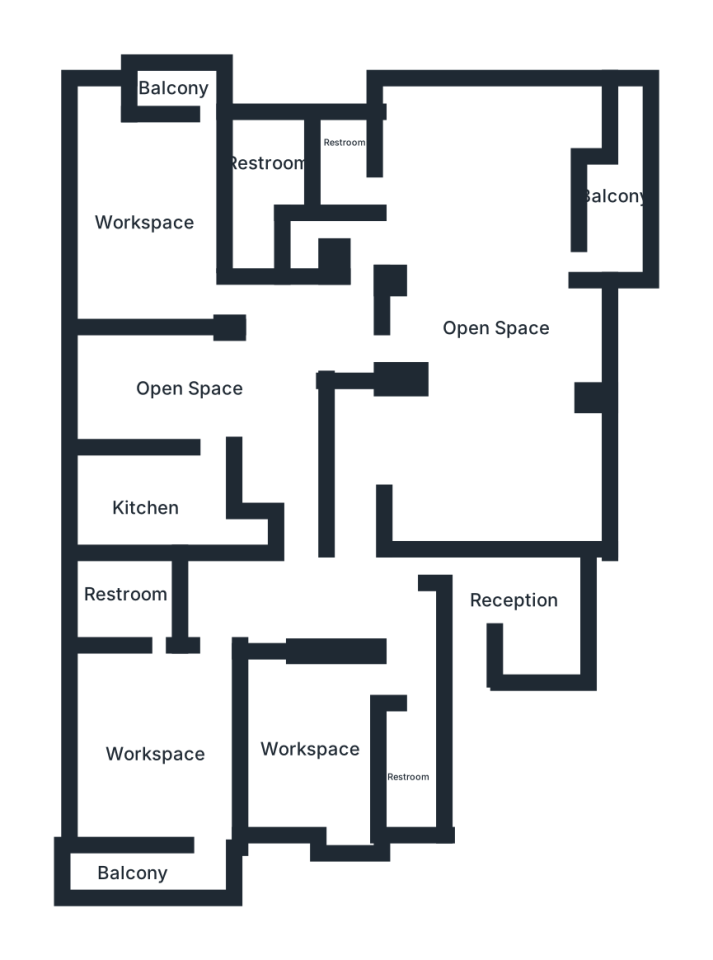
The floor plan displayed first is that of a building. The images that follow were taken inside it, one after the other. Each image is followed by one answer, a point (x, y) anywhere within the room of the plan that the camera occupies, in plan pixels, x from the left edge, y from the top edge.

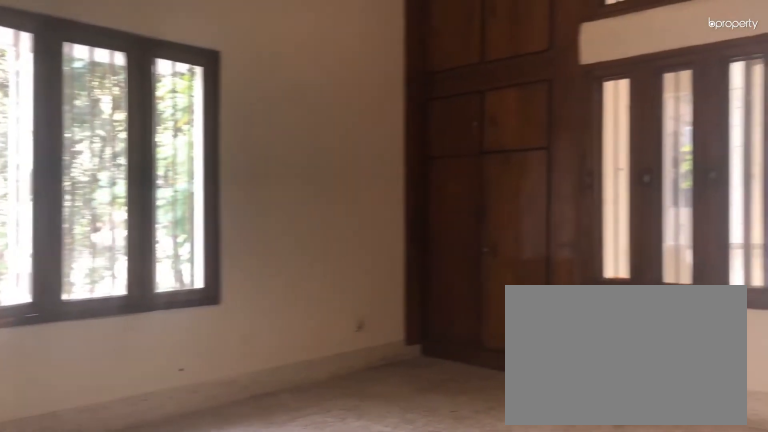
(145, 227)
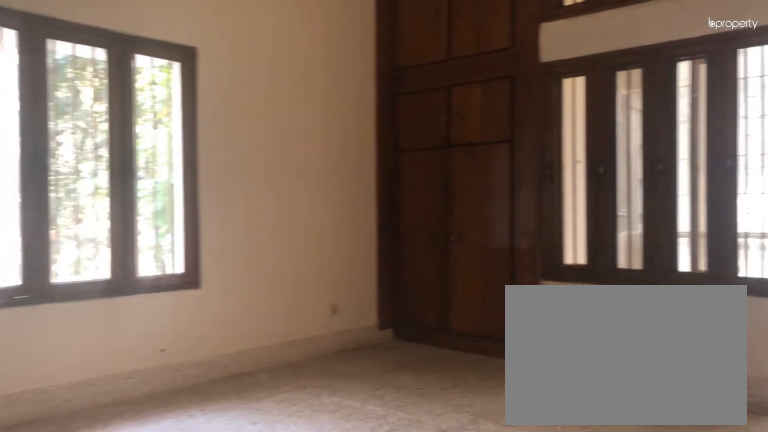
(145, 227)
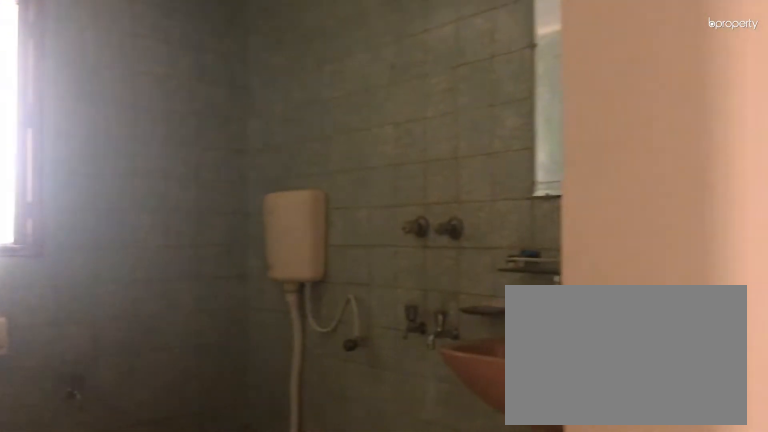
(270, 153)
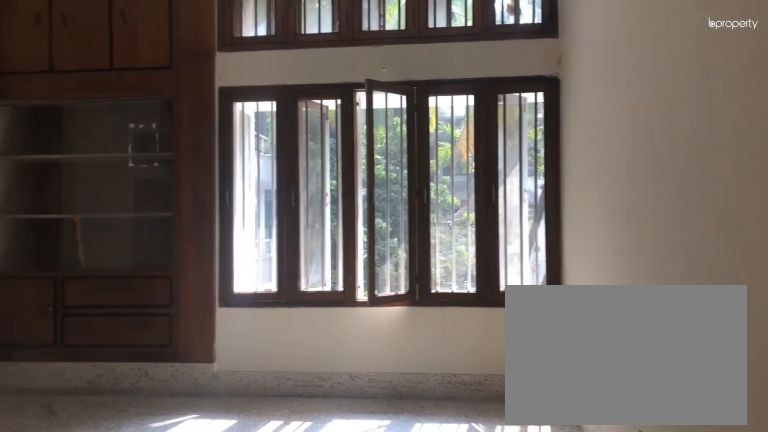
(482, 449)
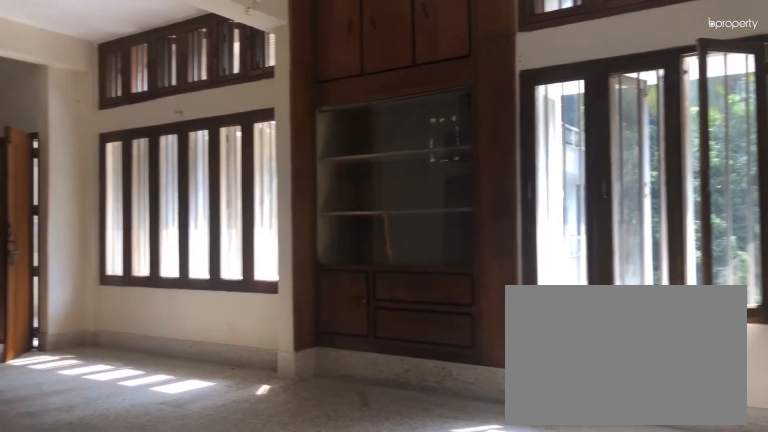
(482, 449)
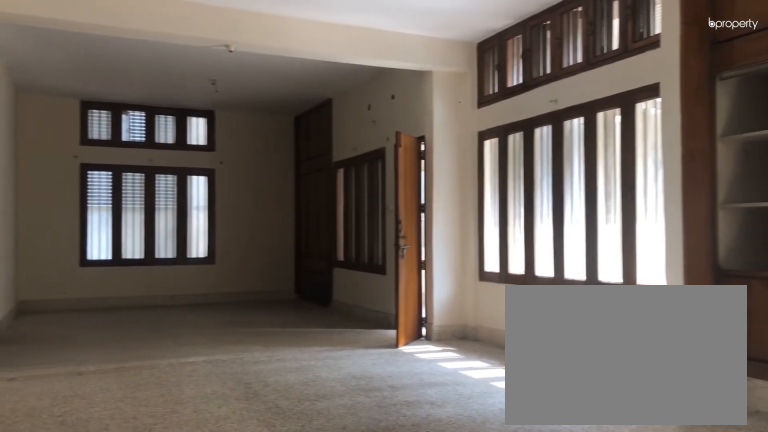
(481, 275)
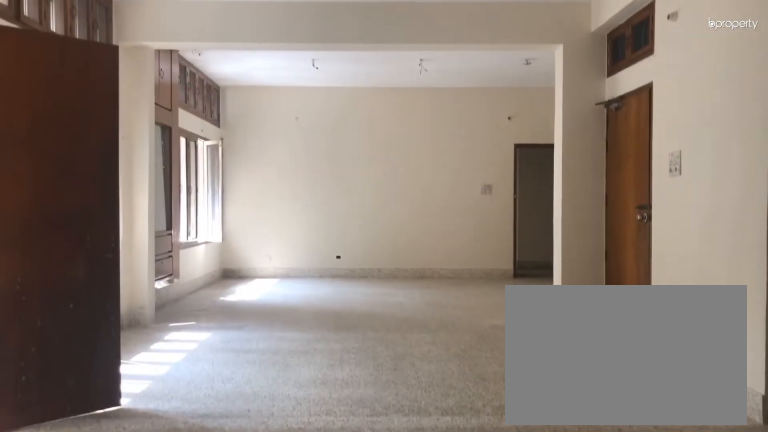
(481, 275)
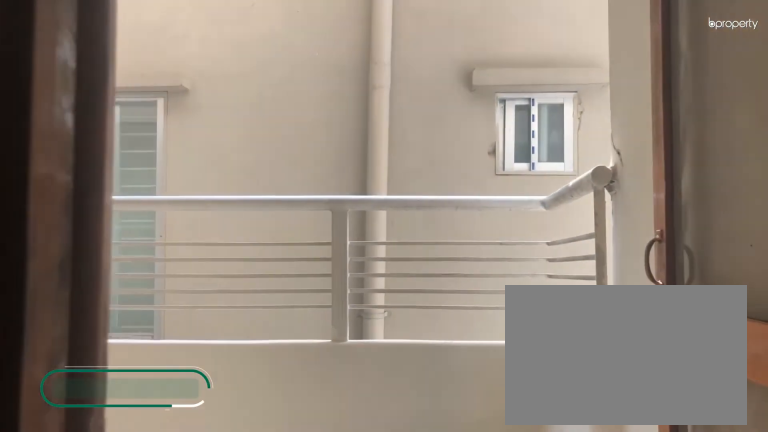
(607, 204)
